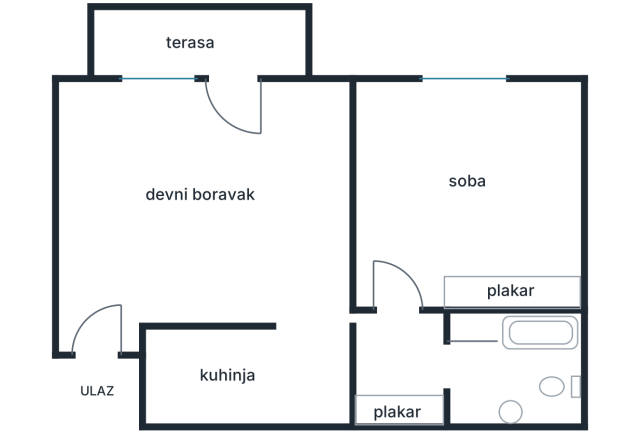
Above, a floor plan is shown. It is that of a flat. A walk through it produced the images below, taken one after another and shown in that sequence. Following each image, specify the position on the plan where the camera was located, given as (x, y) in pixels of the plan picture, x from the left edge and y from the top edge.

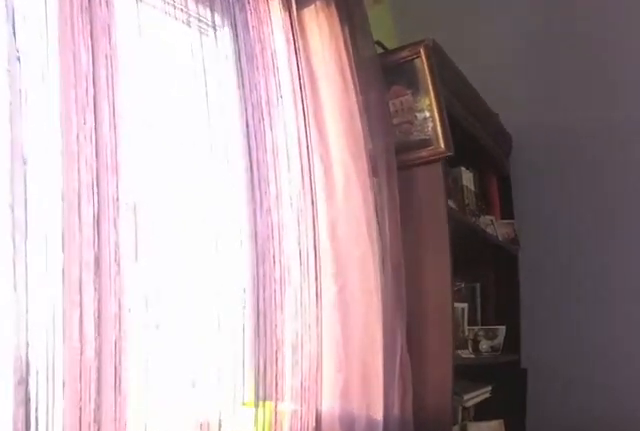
(391, 165)
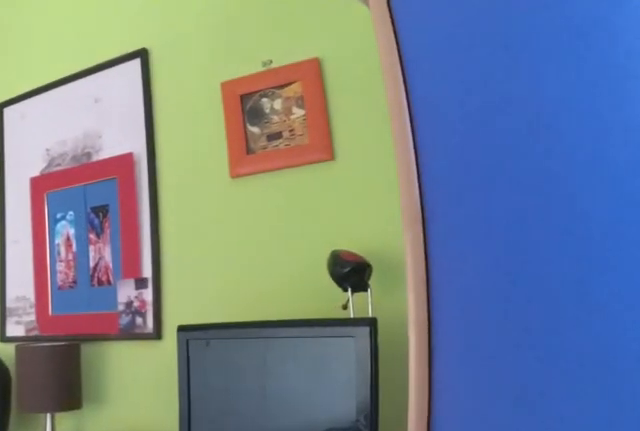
(415, 147)
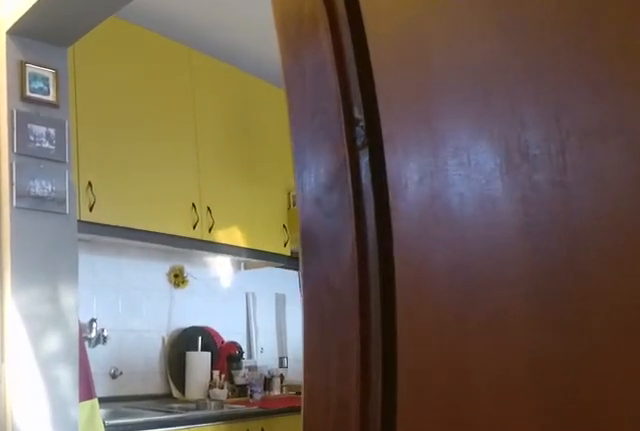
(408, 284)
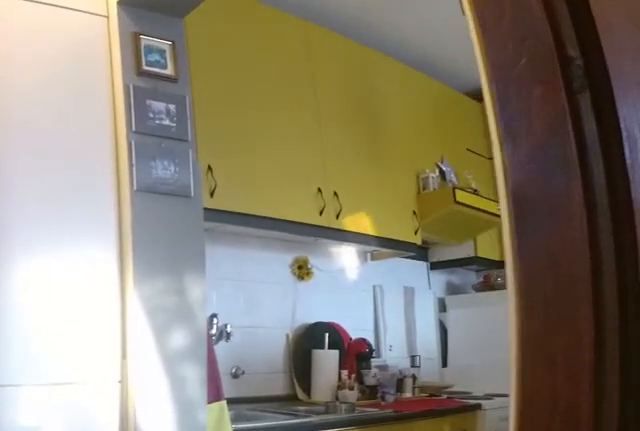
(407, 297)
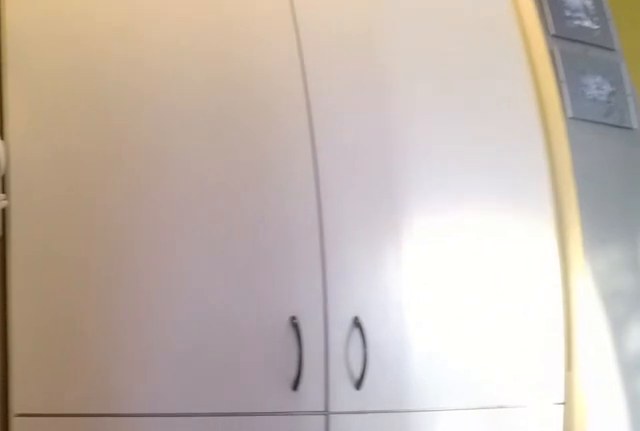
(408, 319)
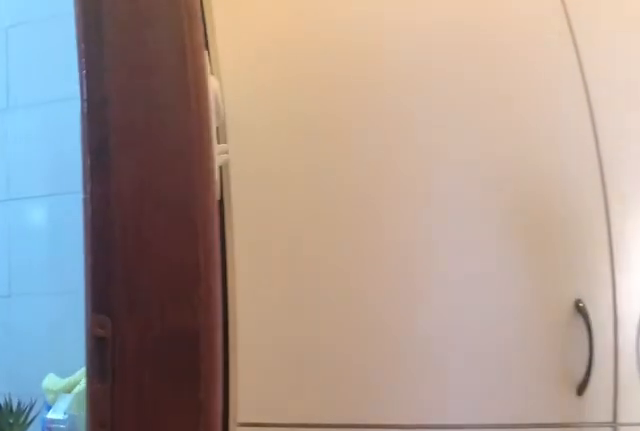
(412, 326)
